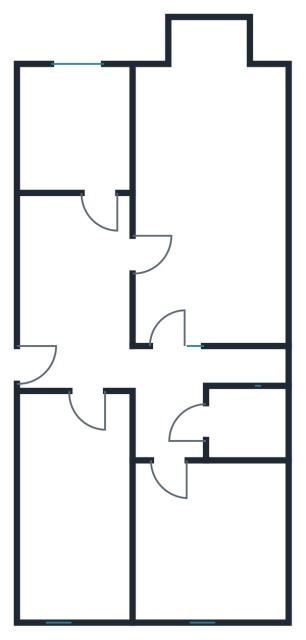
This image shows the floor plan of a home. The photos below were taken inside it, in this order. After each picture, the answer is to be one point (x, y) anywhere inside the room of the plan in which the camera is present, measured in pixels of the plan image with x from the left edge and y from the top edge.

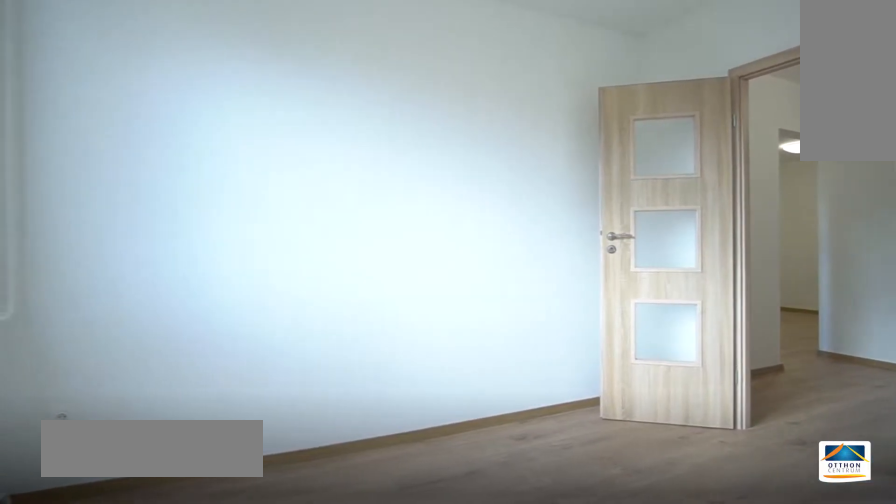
(217, 541)
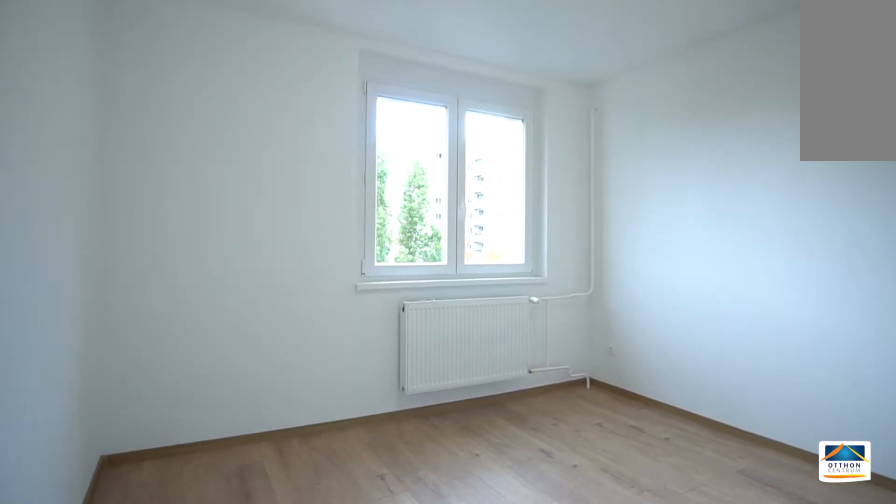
(217, 542)
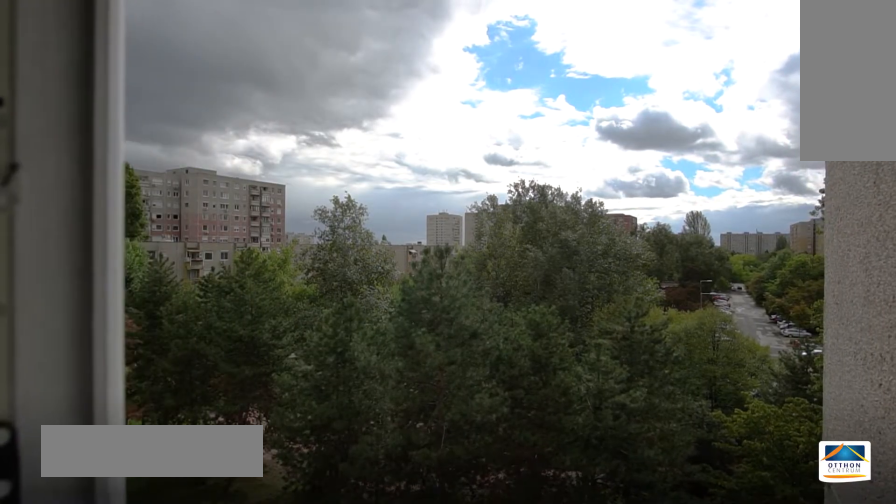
(73, 541)
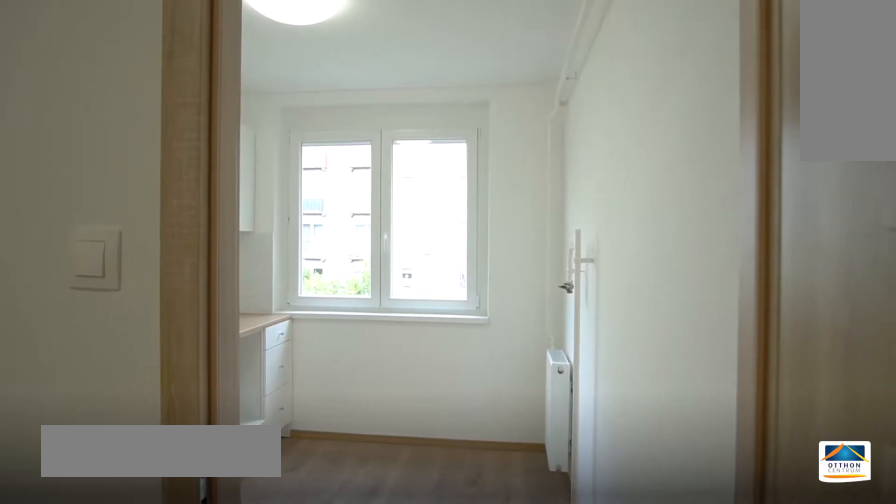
(80, 130)
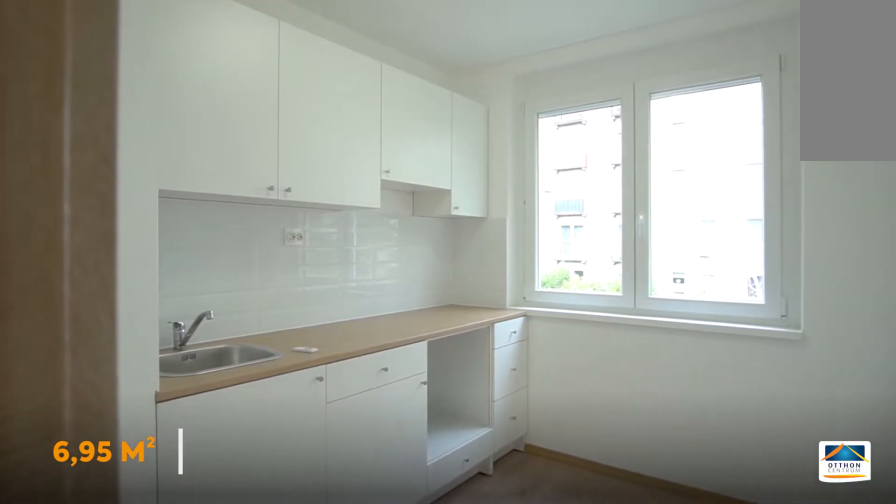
(80, 130)
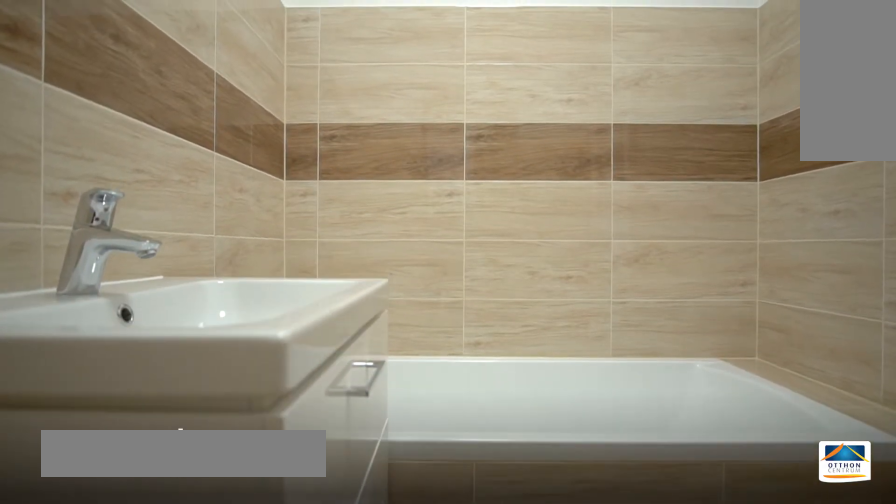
(254, 428)
